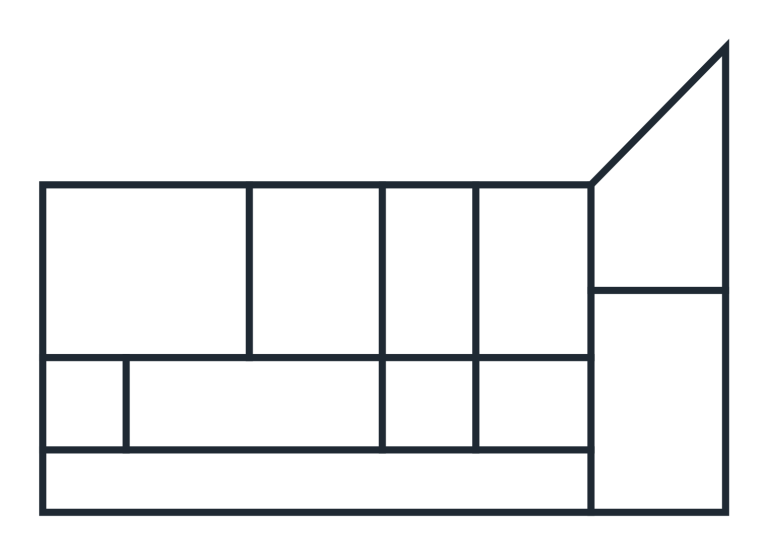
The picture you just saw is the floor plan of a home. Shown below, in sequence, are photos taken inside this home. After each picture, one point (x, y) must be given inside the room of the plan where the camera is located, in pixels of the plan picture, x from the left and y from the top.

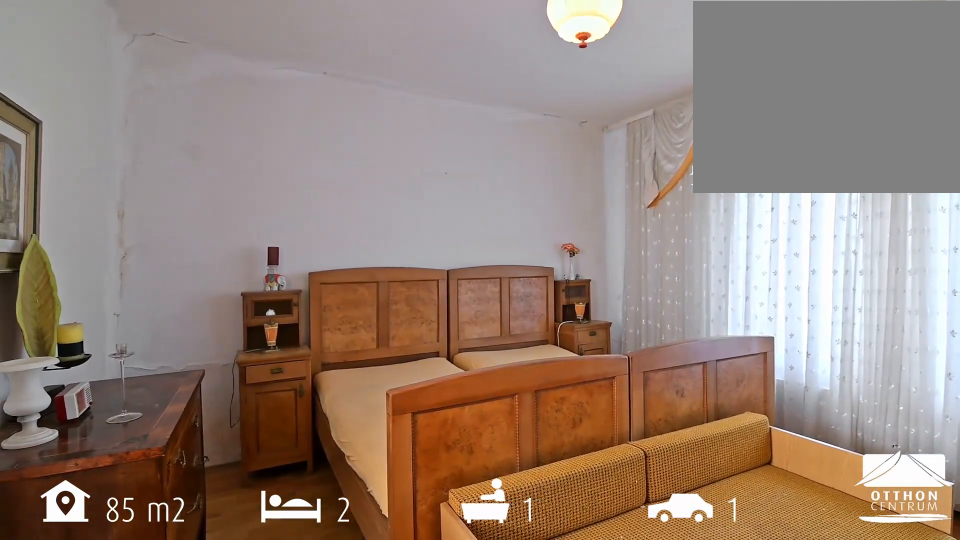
(149, 274)
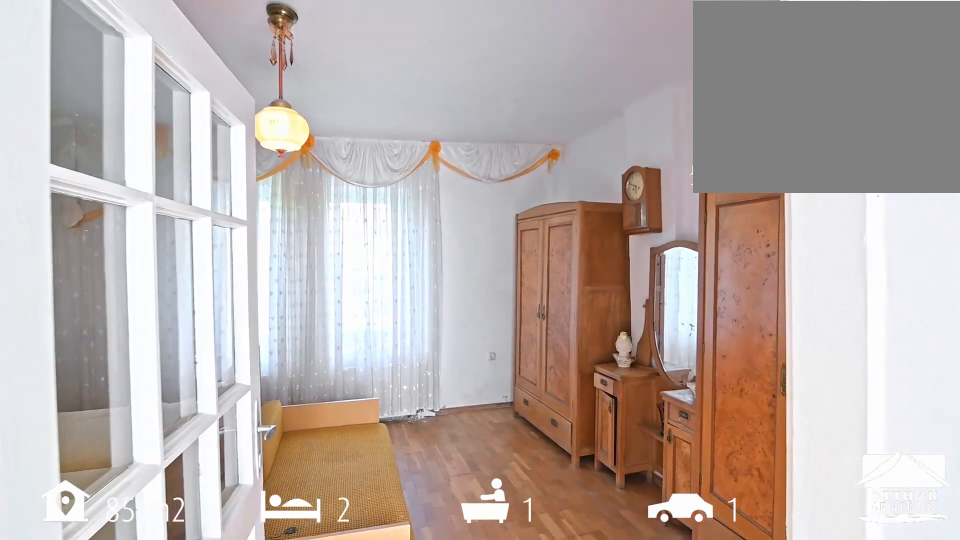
(149, 274)
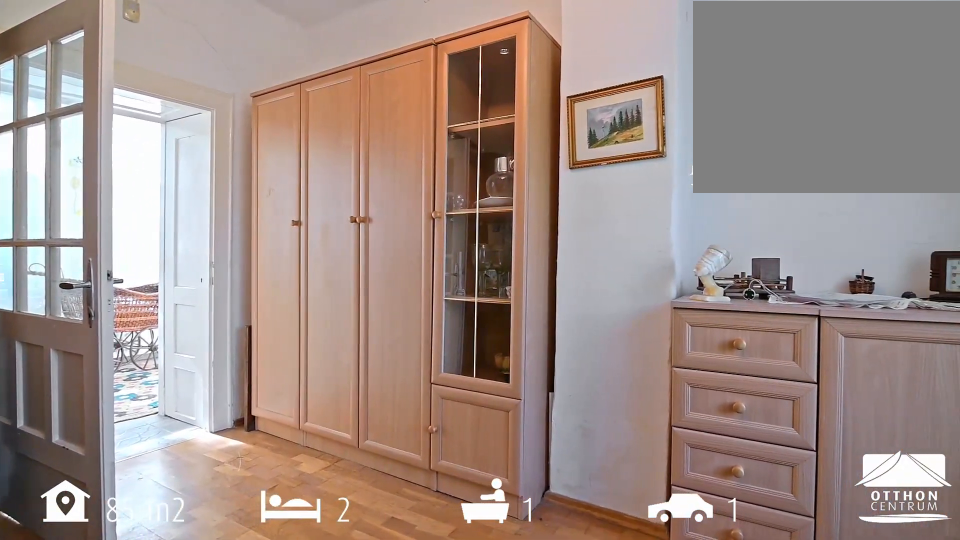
(320, 274)
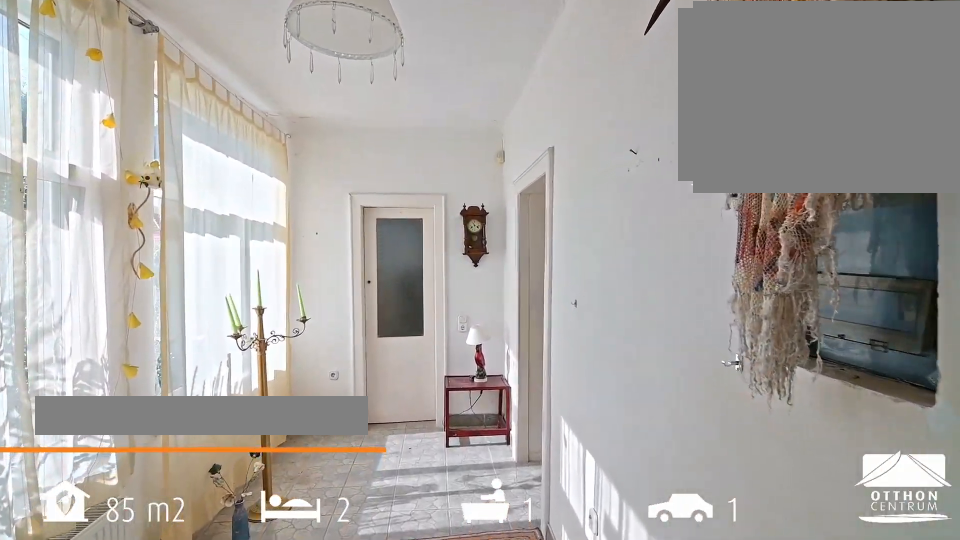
(260, 410)
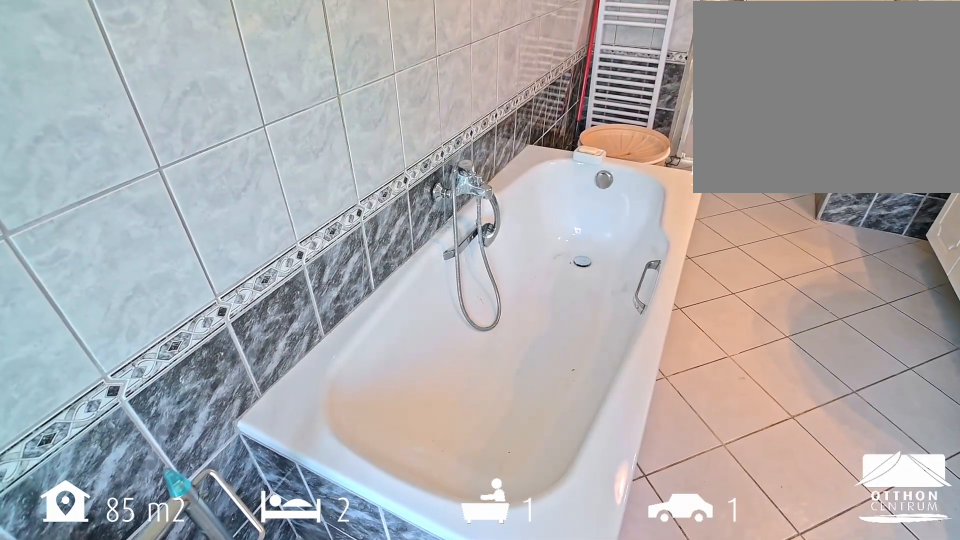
(430, 291)
